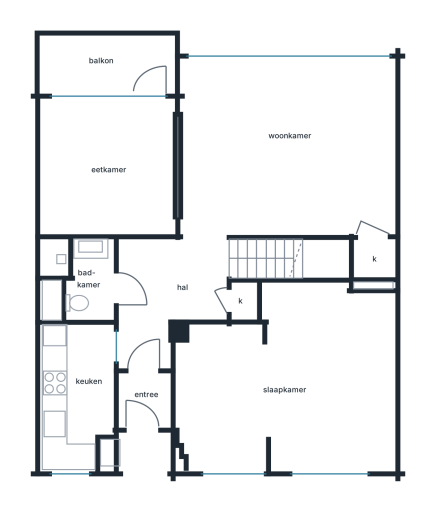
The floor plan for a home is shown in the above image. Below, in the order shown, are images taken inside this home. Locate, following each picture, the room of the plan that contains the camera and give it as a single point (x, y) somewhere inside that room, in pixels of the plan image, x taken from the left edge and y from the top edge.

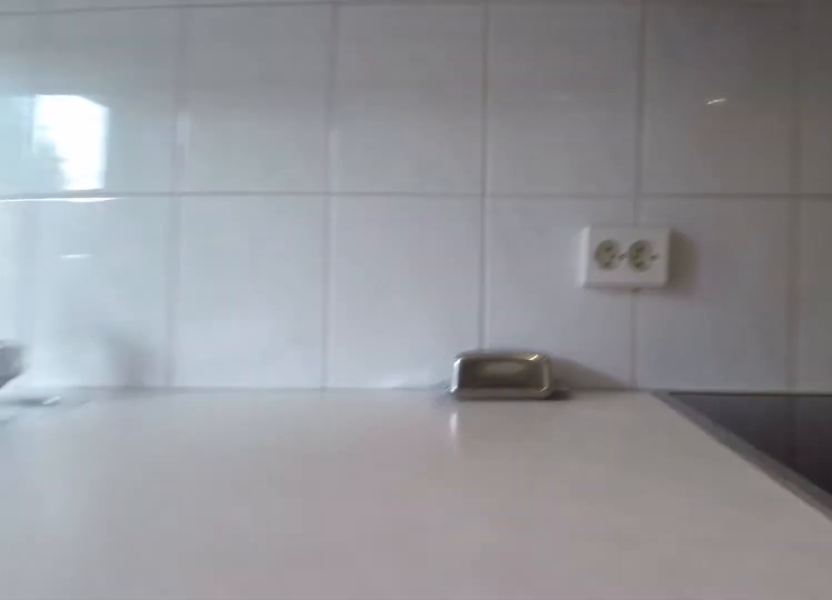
(76, 394)
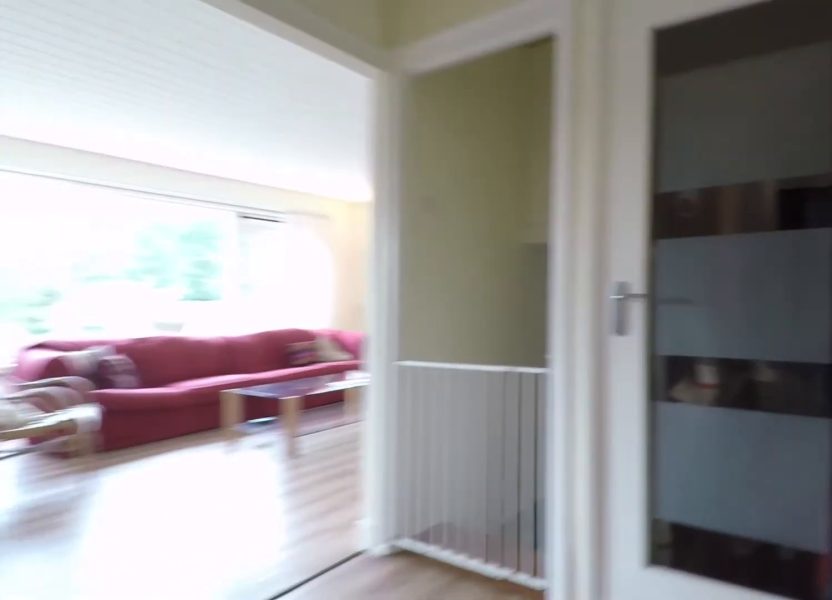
(163, 314)
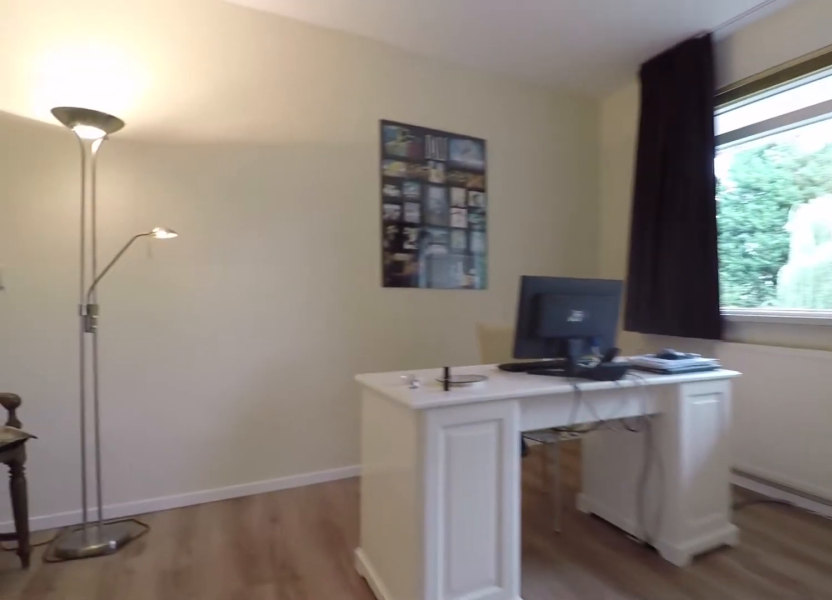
(290, 383)
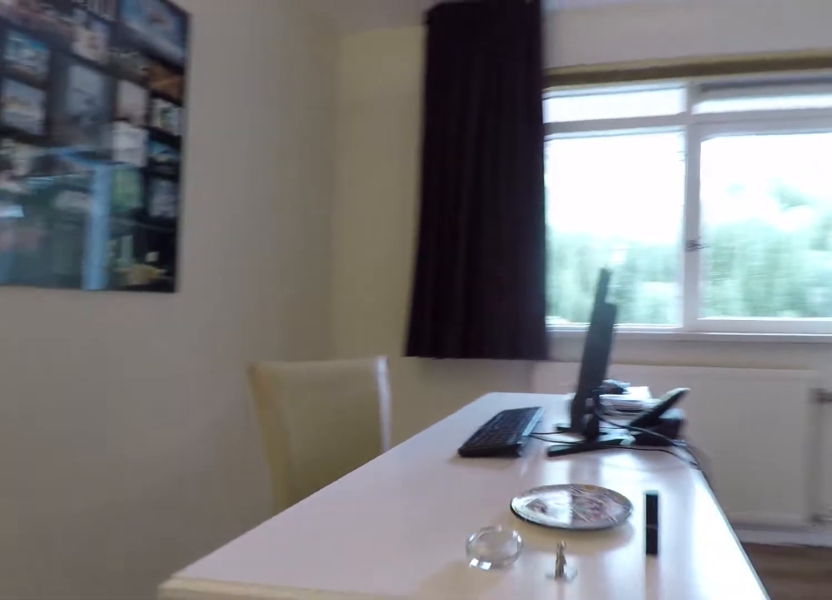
(290, 383)
